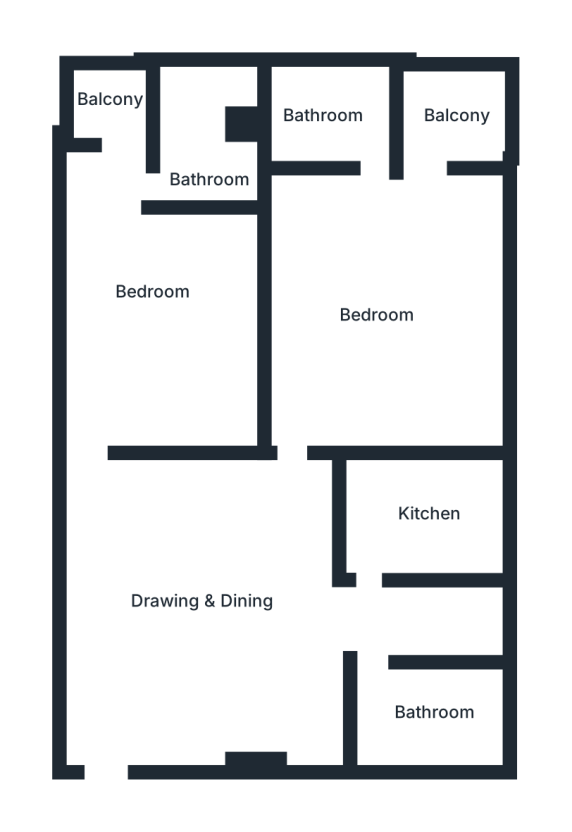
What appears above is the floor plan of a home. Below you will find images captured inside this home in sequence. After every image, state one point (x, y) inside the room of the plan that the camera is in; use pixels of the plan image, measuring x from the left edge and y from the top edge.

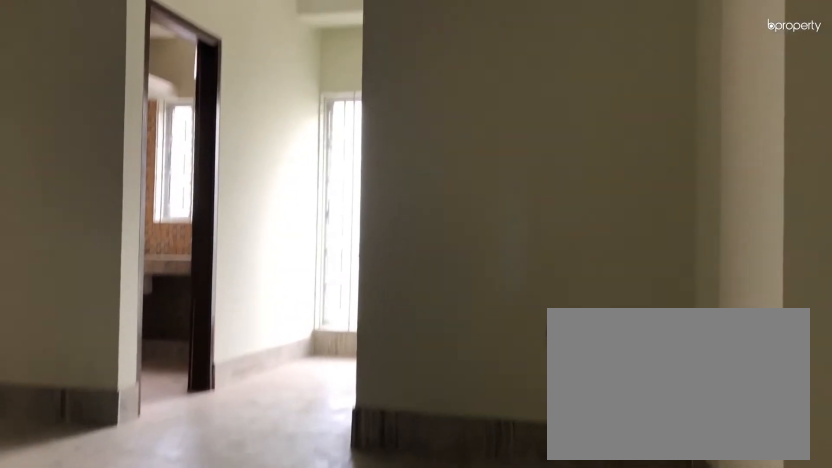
(201, 583)
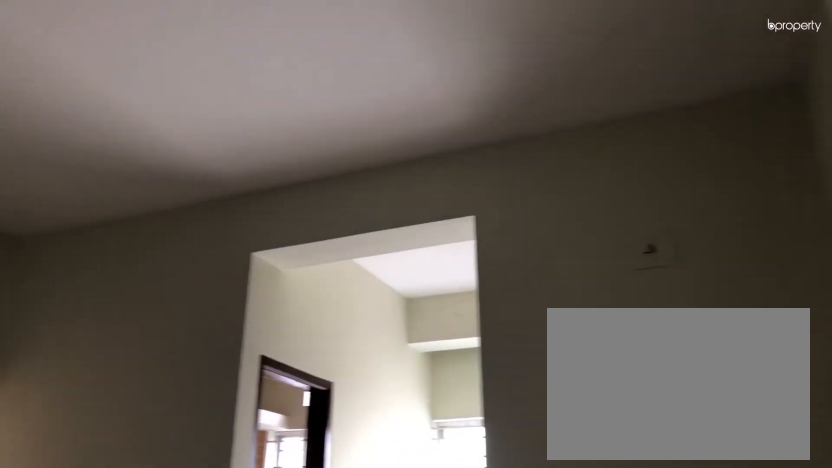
(201, 583)
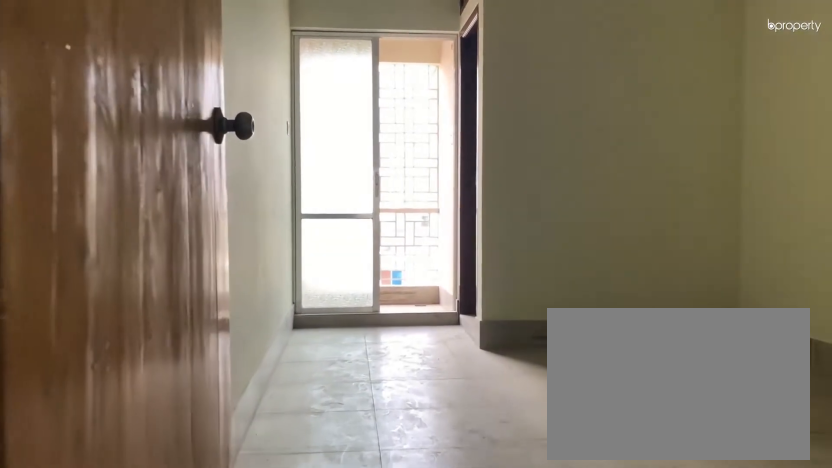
(105, 471)
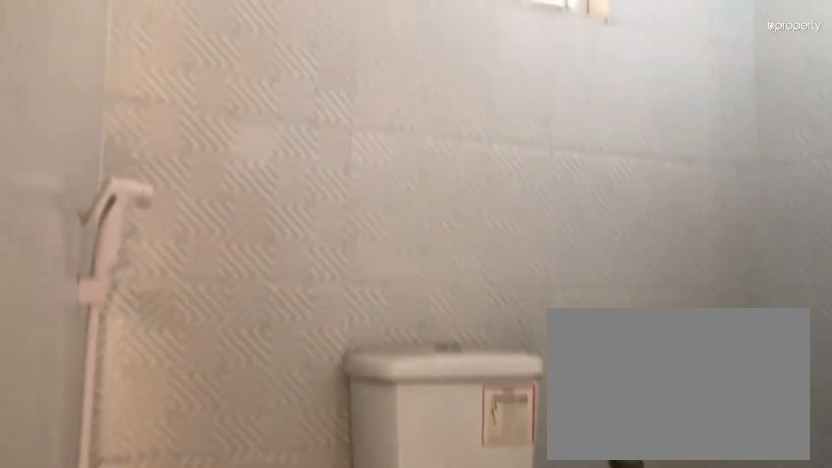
(204, 131)
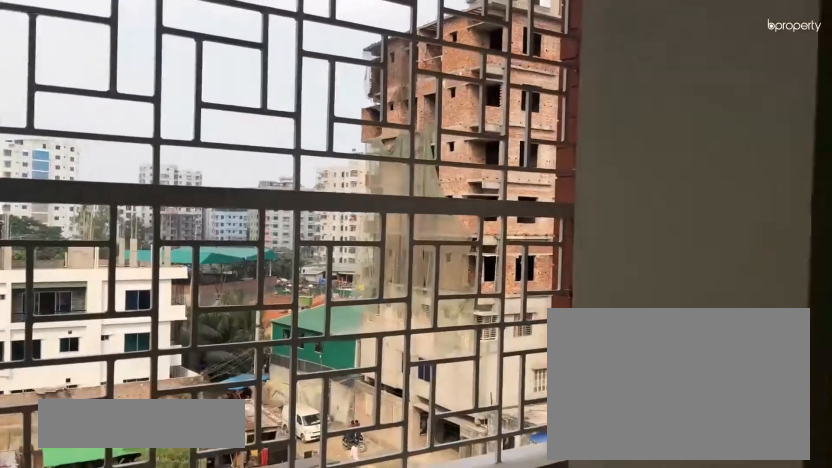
(457, 115)
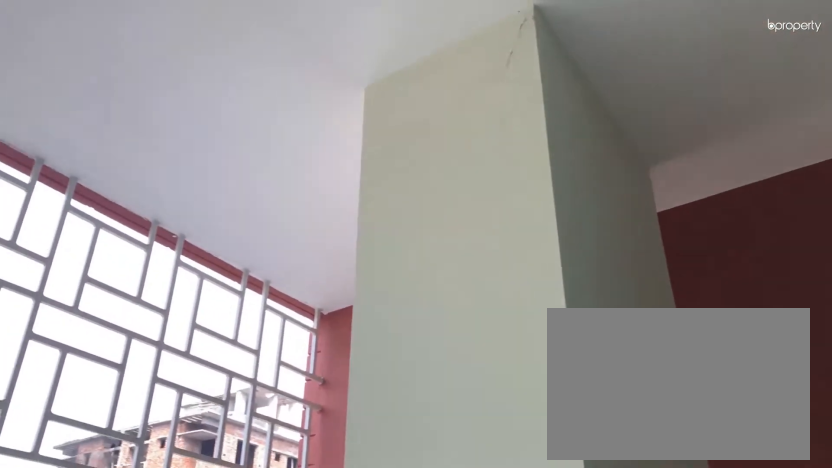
(457, 115)
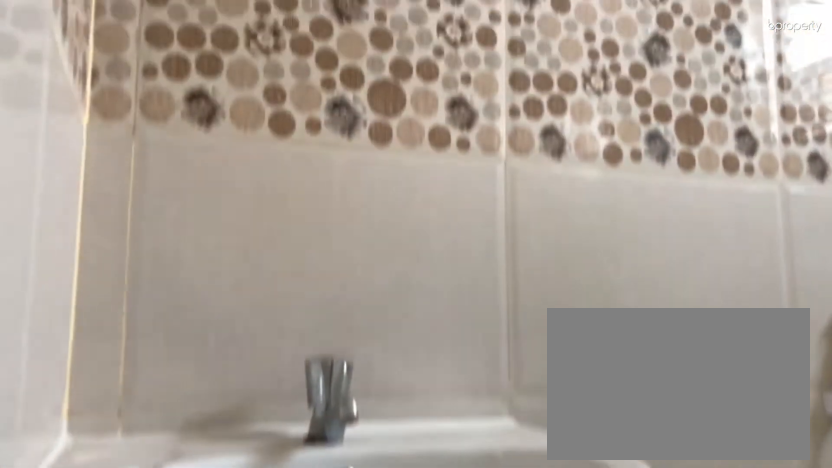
(334, 110)
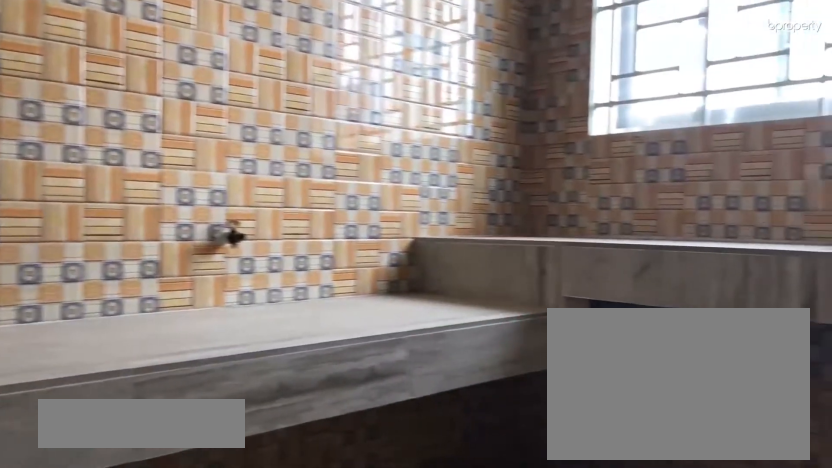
(400, 520)
